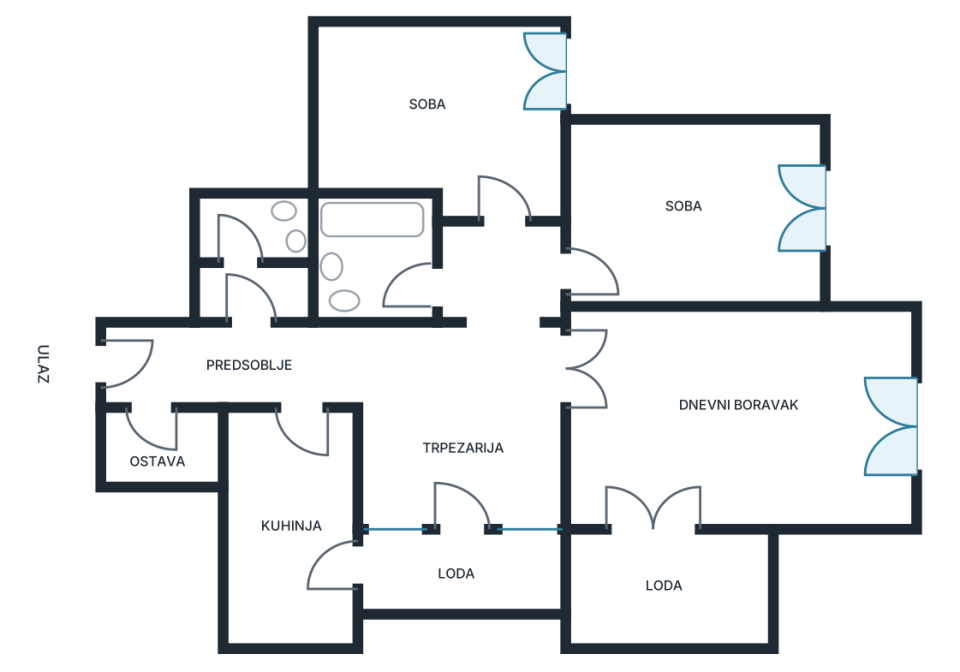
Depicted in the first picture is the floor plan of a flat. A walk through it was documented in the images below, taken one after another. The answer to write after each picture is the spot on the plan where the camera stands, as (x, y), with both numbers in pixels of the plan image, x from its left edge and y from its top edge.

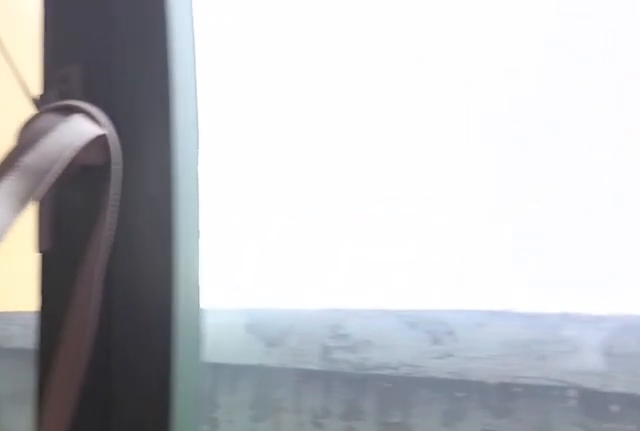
(843, 449)
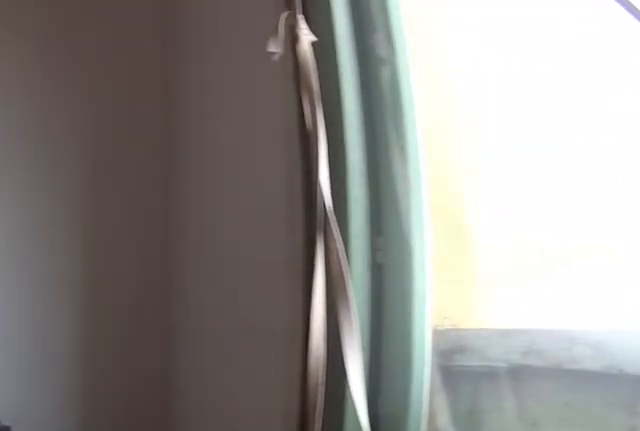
(859, 452)
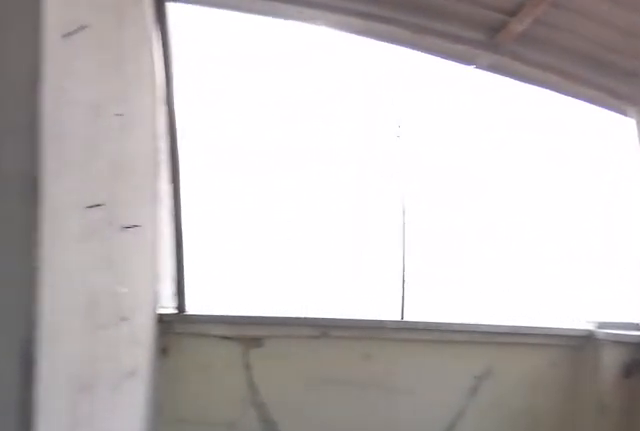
(646, 567)
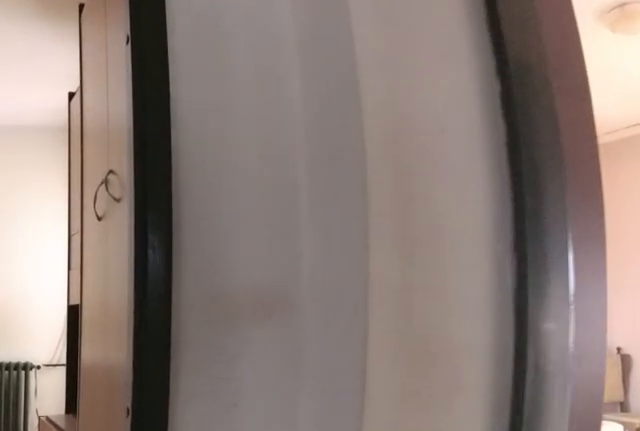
(501, 325)
